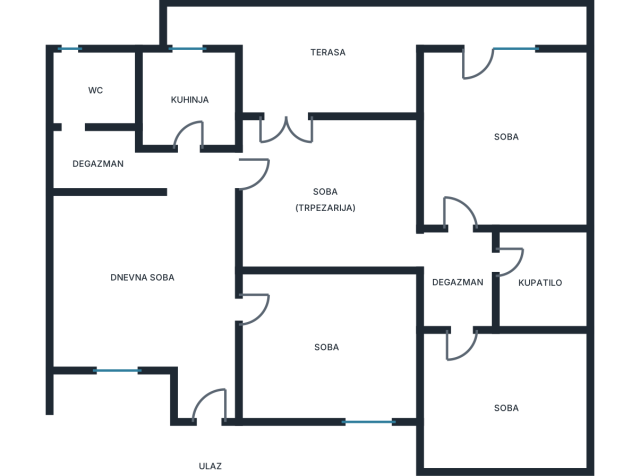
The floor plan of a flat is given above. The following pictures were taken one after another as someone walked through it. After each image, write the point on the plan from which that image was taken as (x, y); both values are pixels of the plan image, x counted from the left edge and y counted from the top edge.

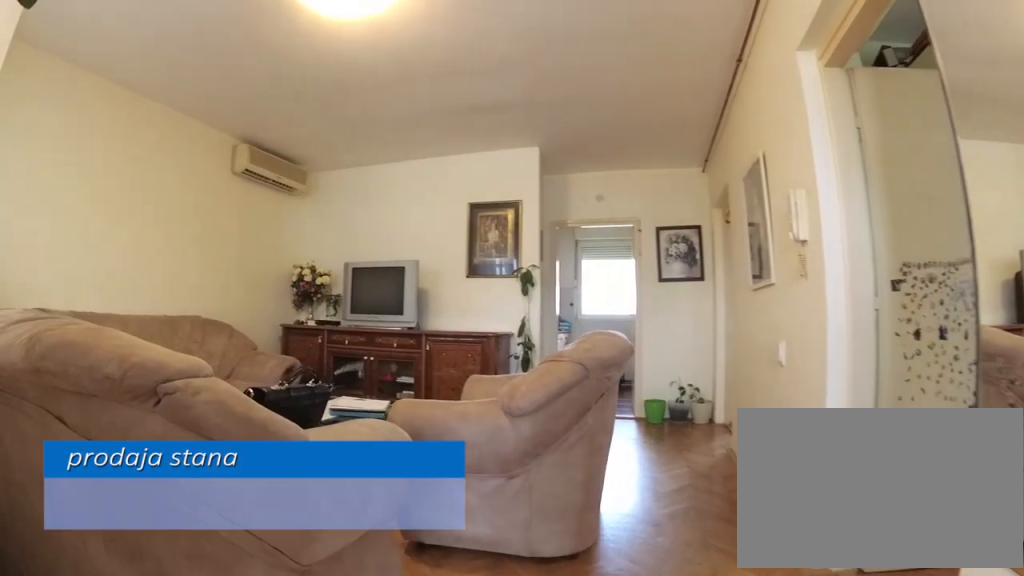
(204, 384)
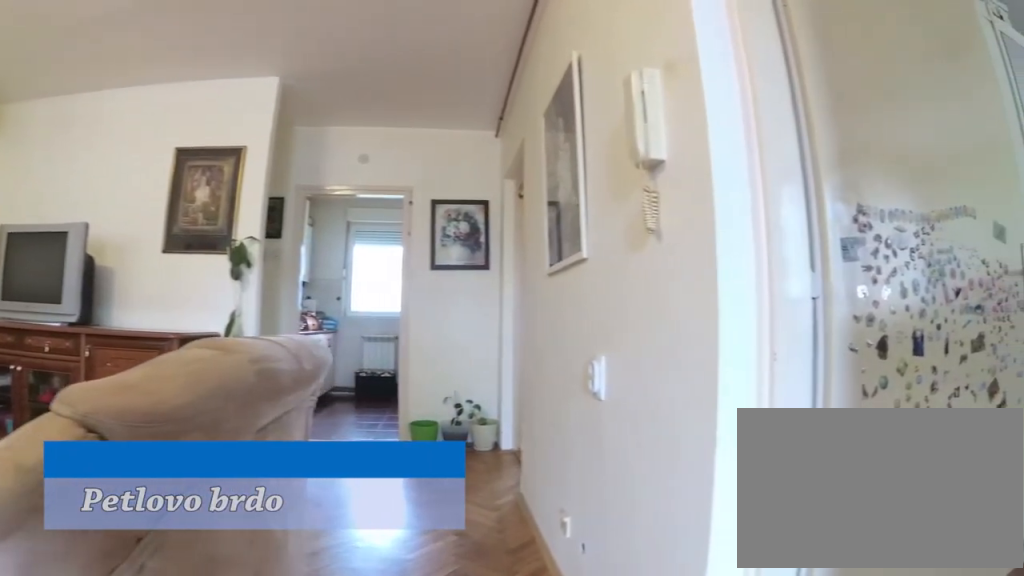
(202, 343)
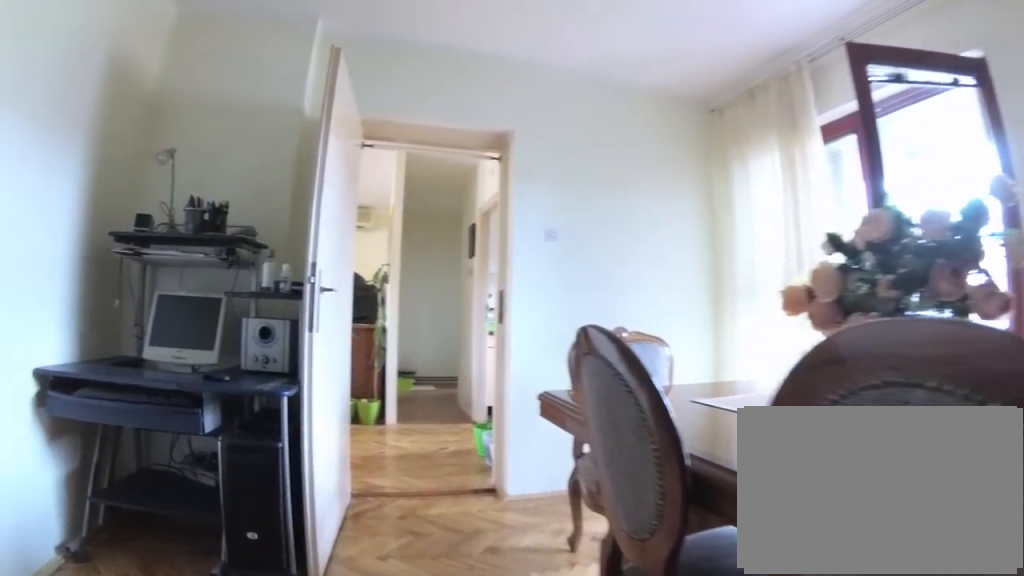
(369, 210)
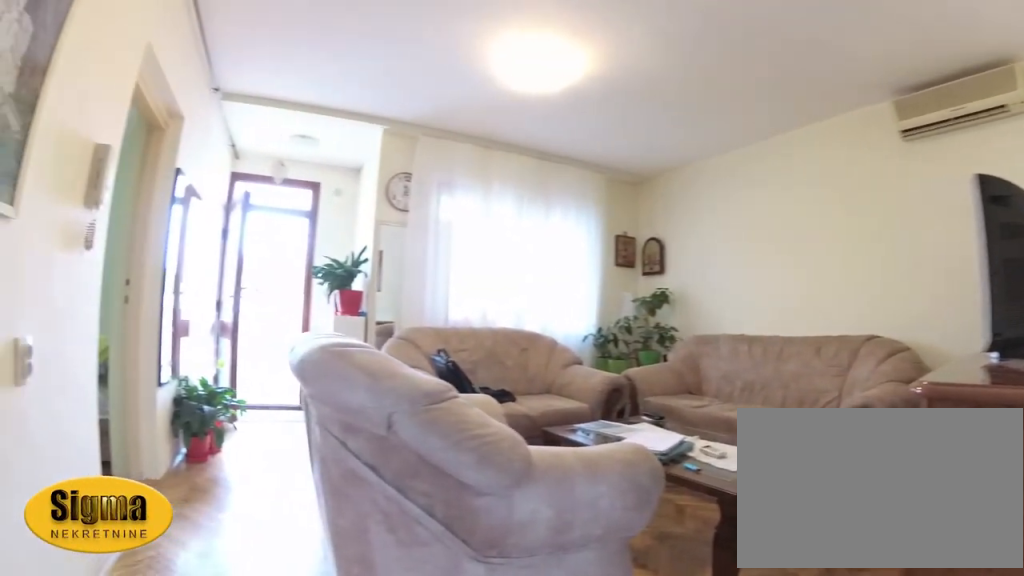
(202, 156)
